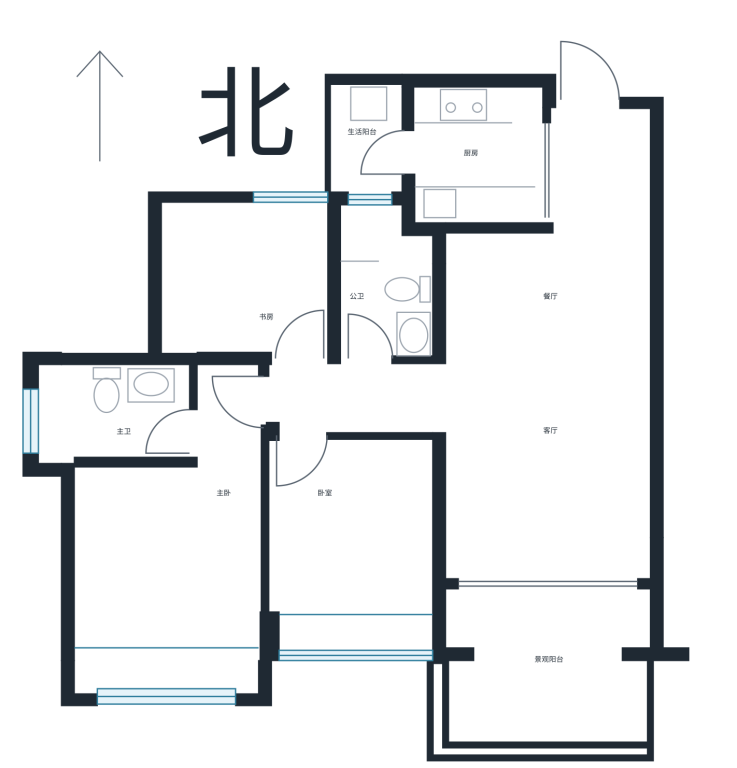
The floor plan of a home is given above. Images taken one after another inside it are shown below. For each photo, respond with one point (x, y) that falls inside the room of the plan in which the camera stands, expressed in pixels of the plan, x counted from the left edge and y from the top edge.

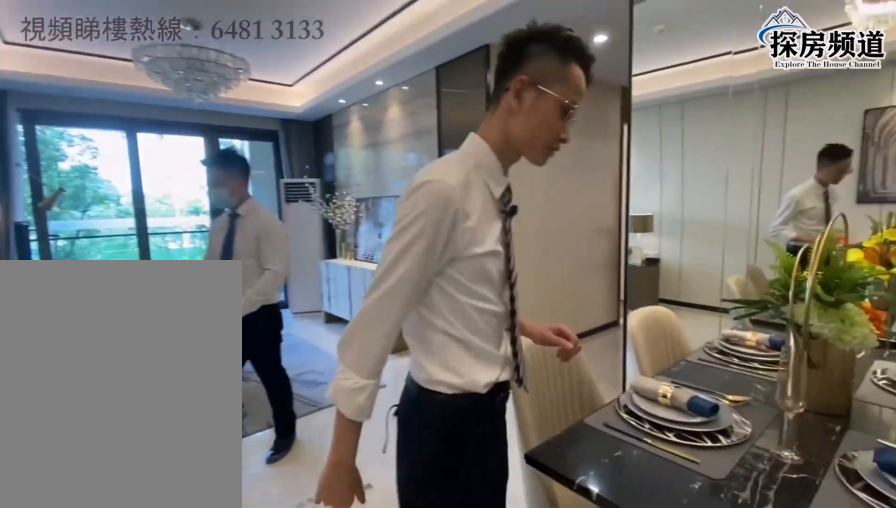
(500, 300)
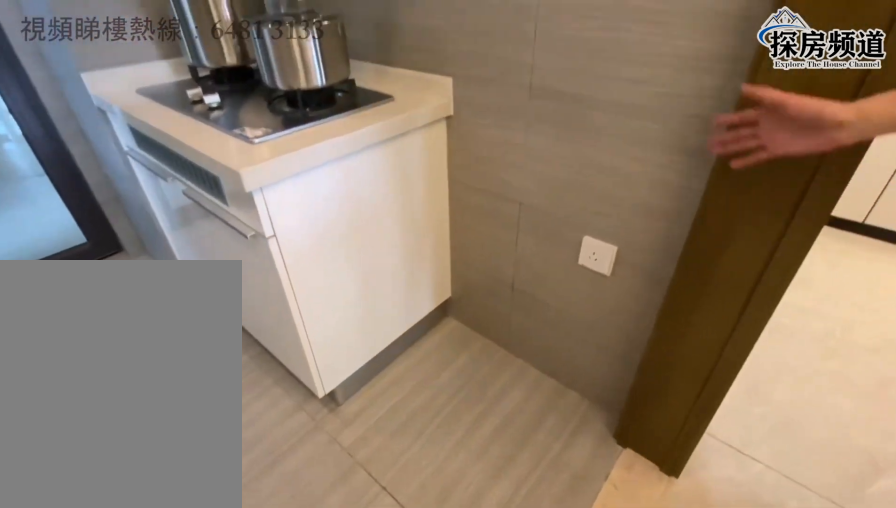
(495, 162)
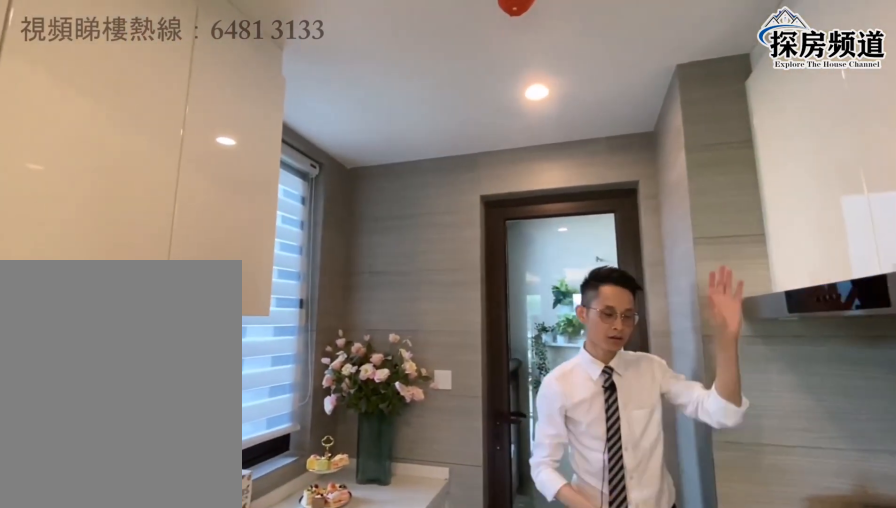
(495, 167)
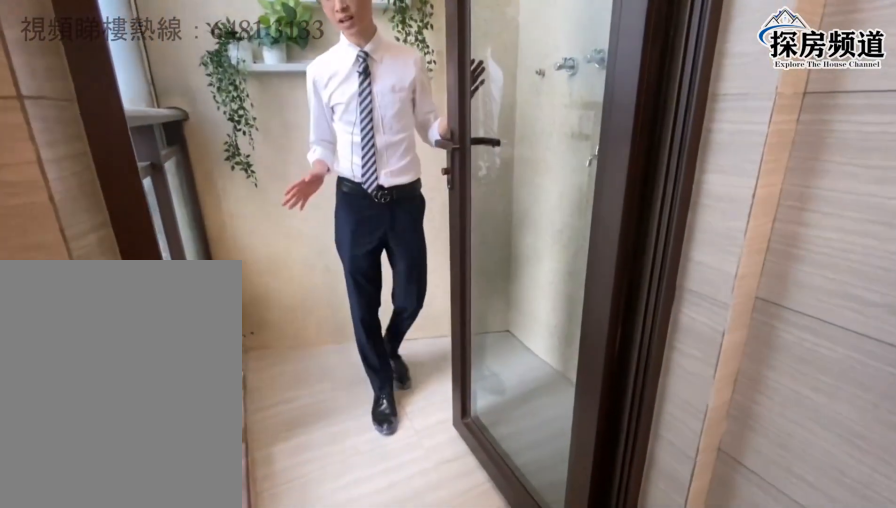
(374, 145)
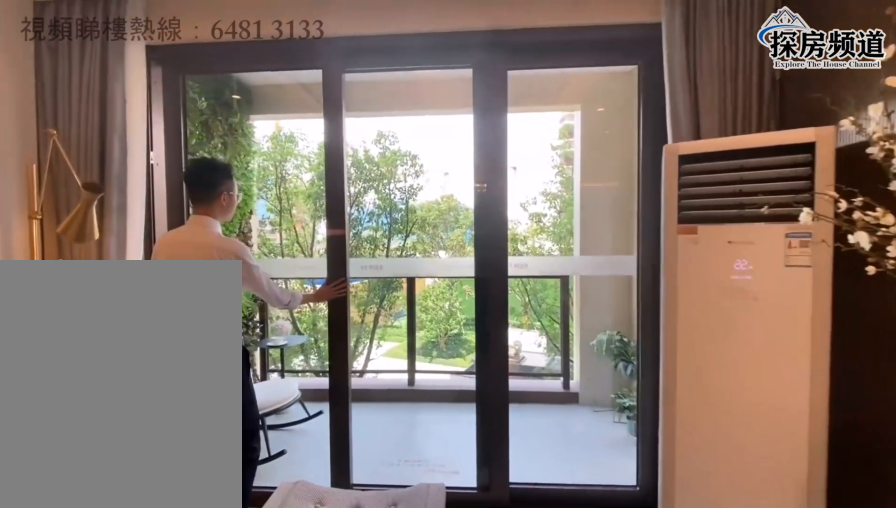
(546, 465)
